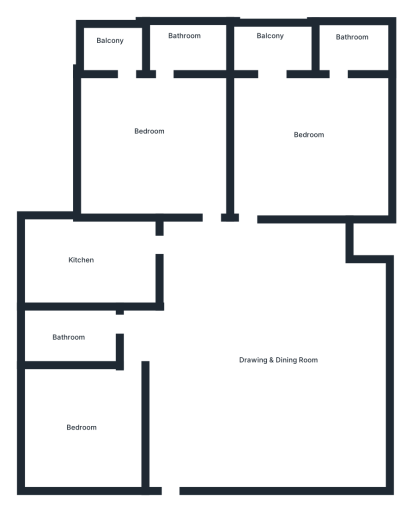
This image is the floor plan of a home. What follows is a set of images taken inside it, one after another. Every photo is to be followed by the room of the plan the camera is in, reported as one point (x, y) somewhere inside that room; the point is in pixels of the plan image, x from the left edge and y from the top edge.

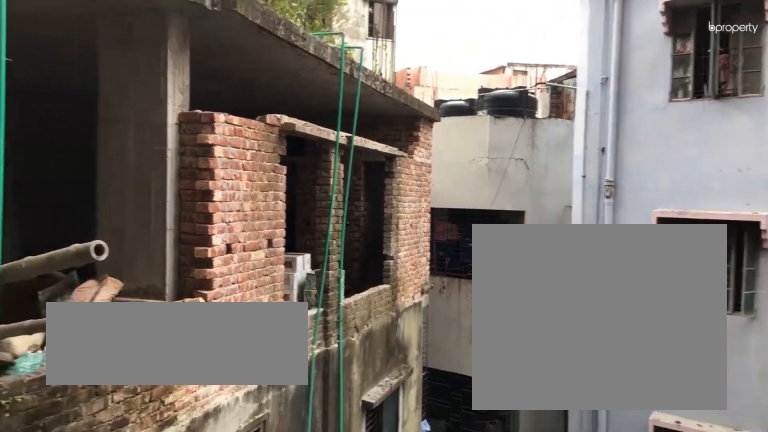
(114, 52)
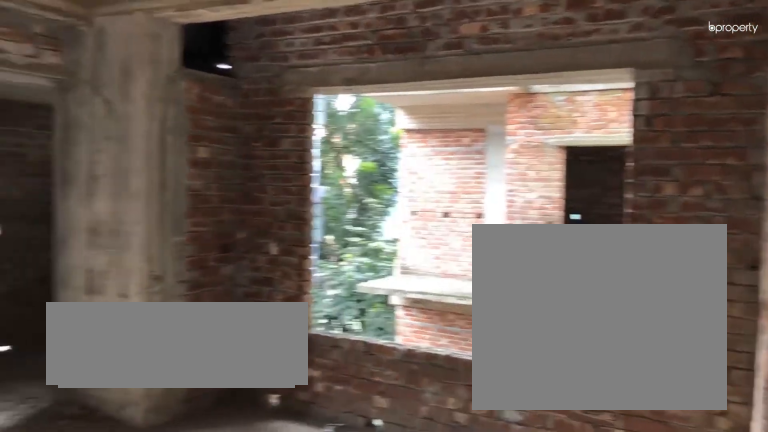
(309, 143)
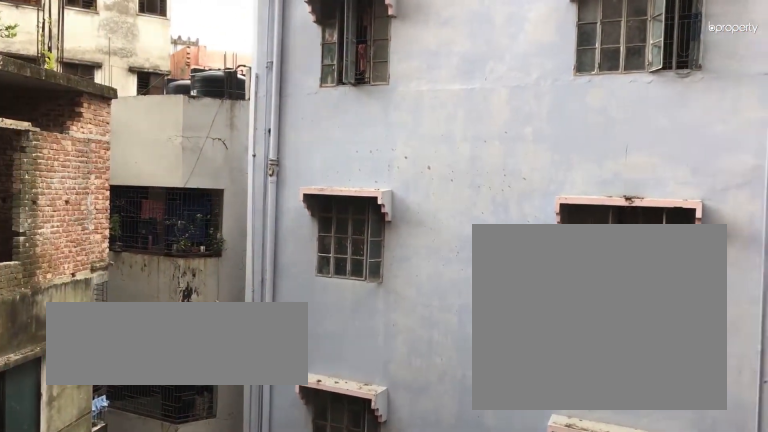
(271, 51)
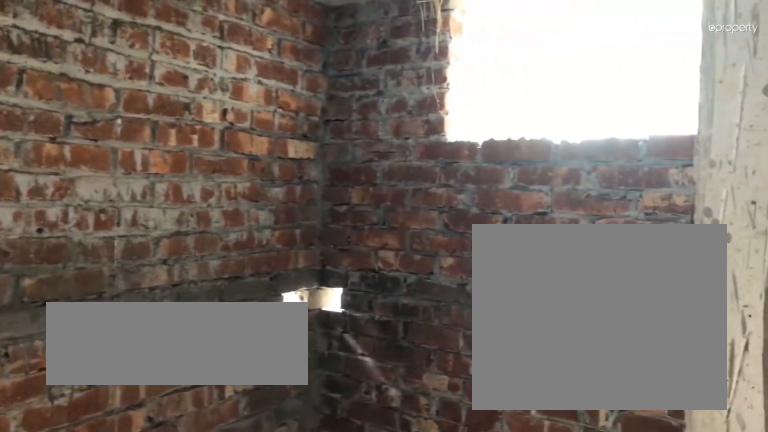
(354, 51)
